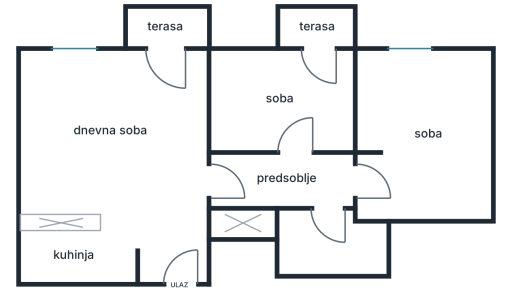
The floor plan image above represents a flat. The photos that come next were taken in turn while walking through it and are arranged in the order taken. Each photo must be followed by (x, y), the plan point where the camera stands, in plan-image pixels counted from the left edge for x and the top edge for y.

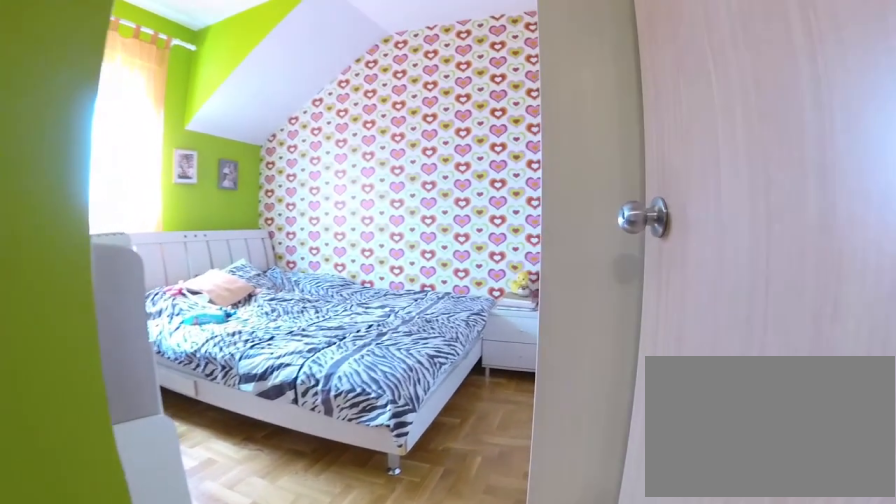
(341, 197)
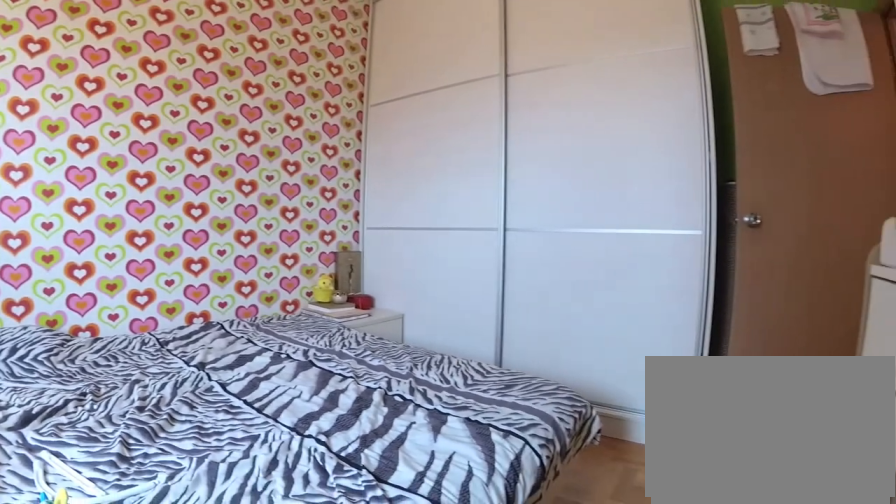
(387, 90)
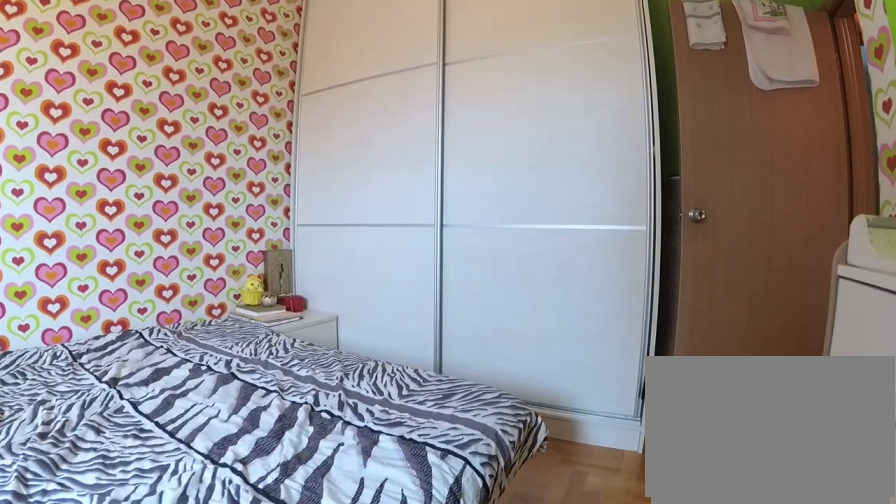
(392, 98)
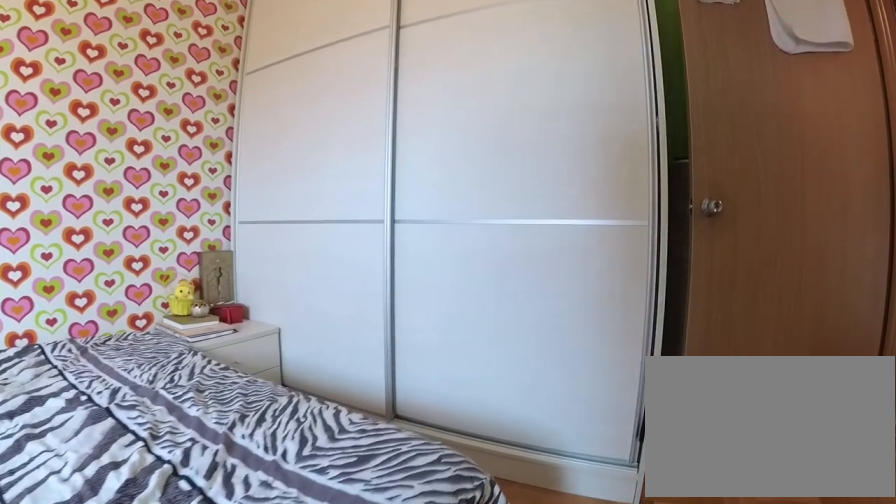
(392, 119)
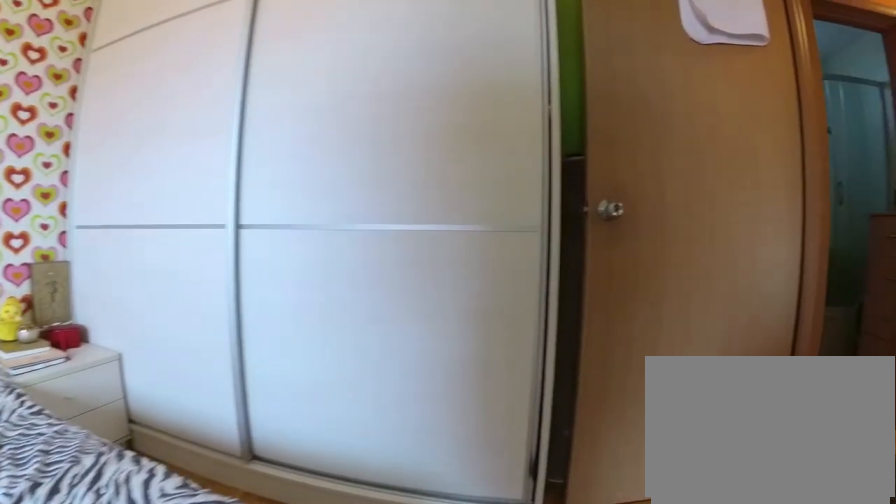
(392, 133)
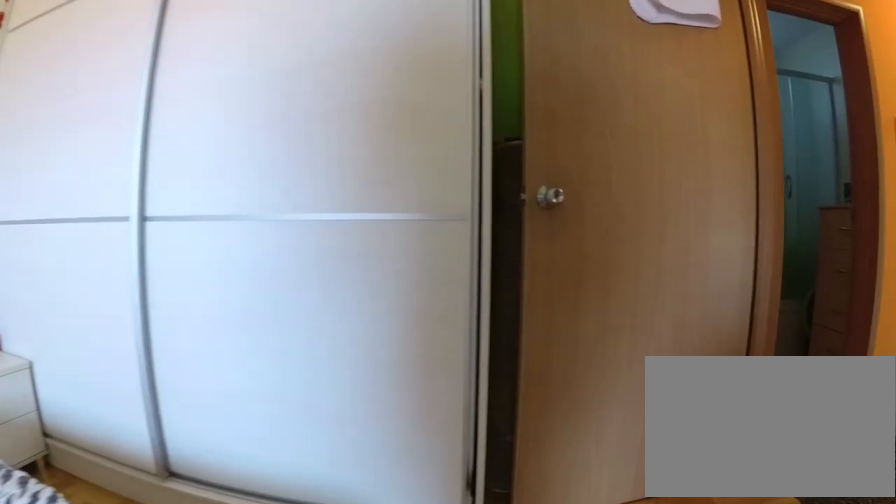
(392, 139)
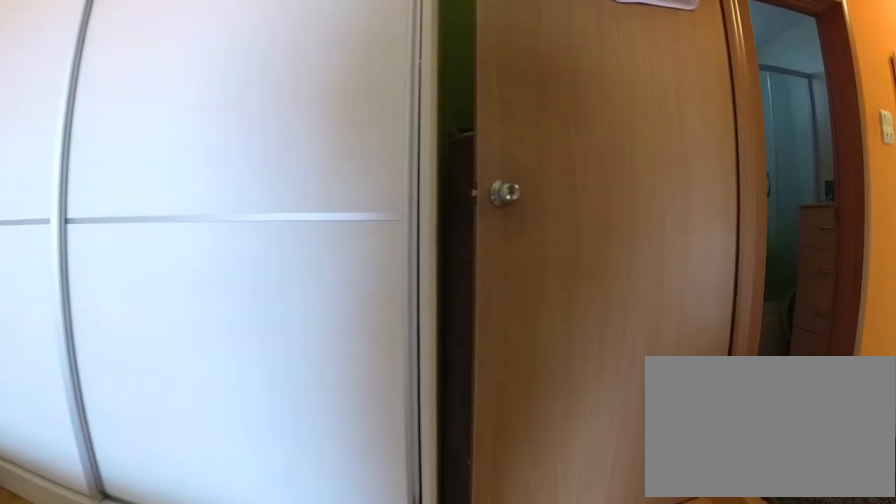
(395, 143)
